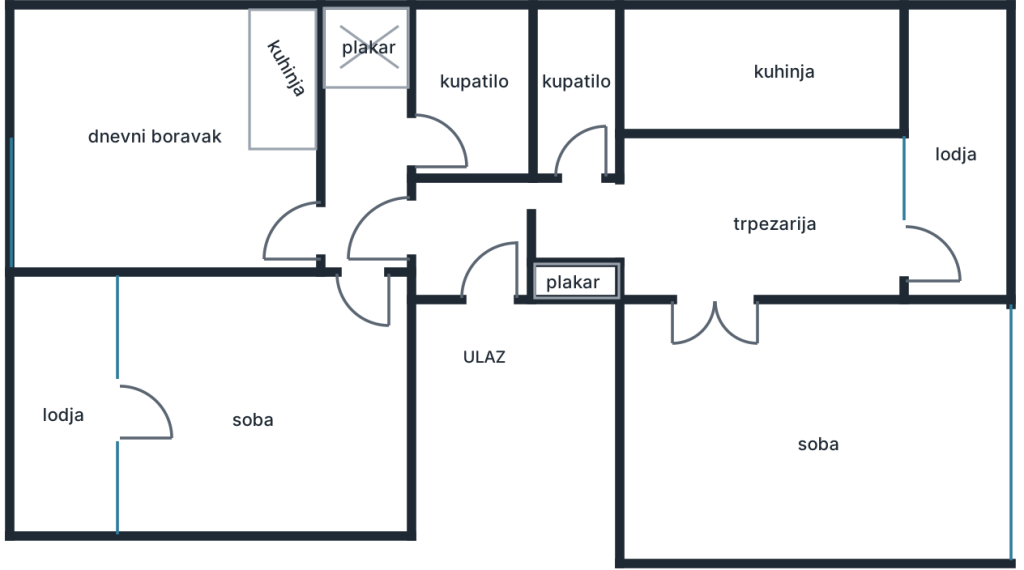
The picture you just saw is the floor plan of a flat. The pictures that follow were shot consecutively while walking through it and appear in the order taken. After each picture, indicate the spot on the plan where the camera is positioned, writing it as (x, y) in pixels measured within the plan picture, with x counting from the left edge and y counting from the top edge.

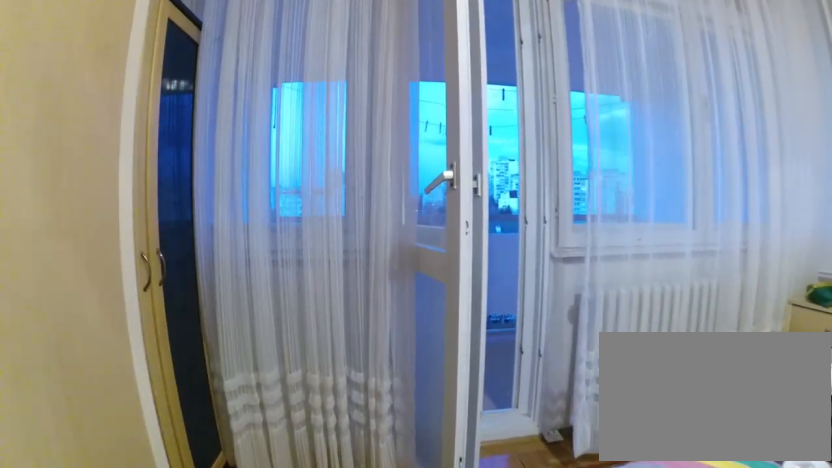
(295, 437)
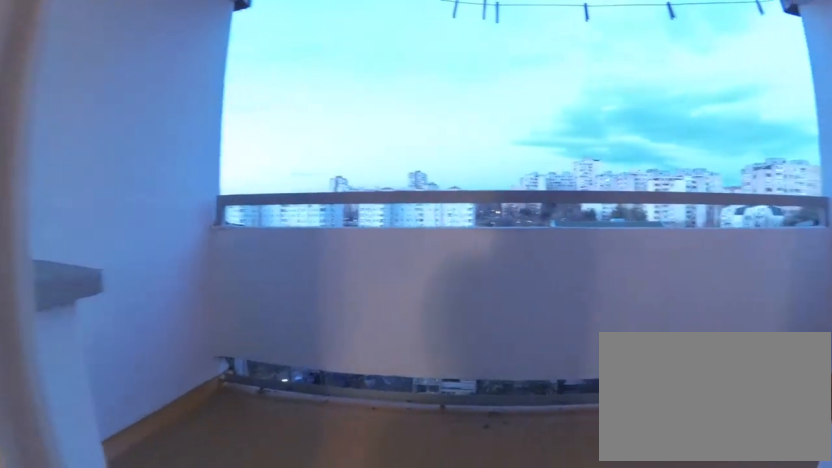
(155, 437)
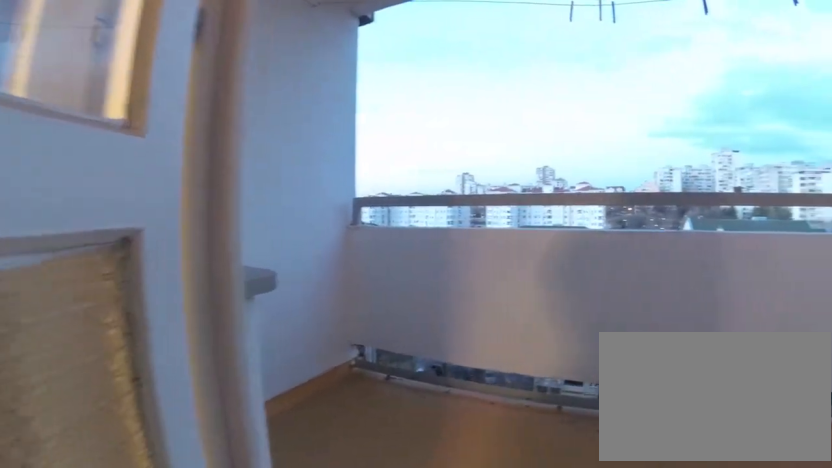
(150, 437)
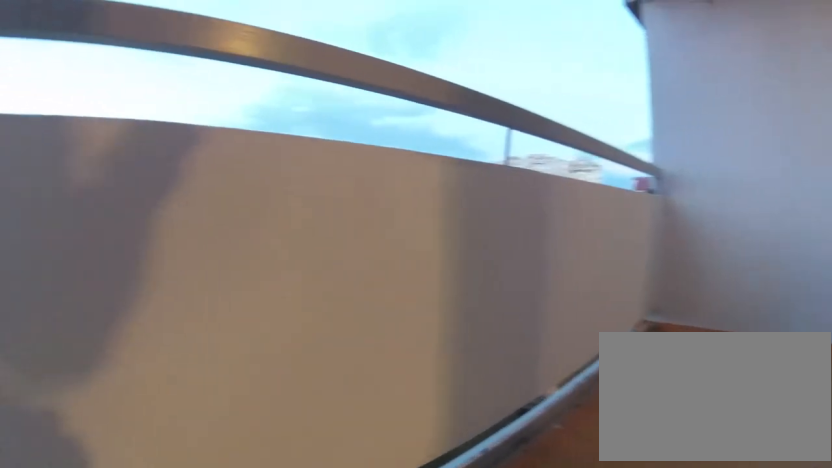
(79, 481)
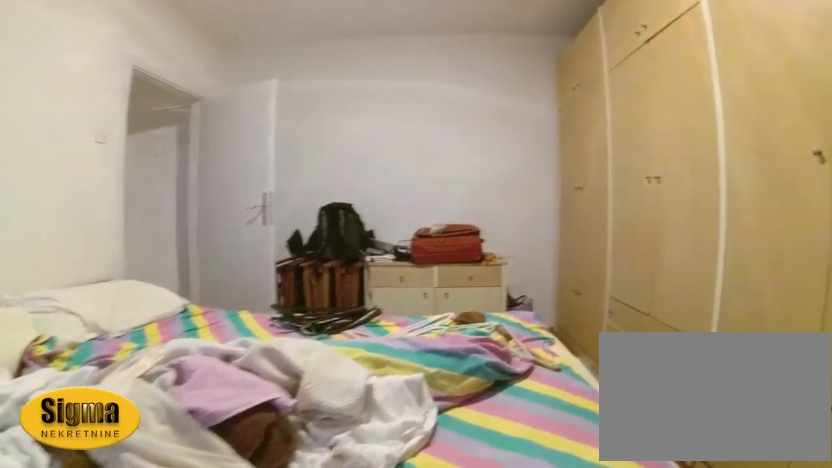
(135, 438)
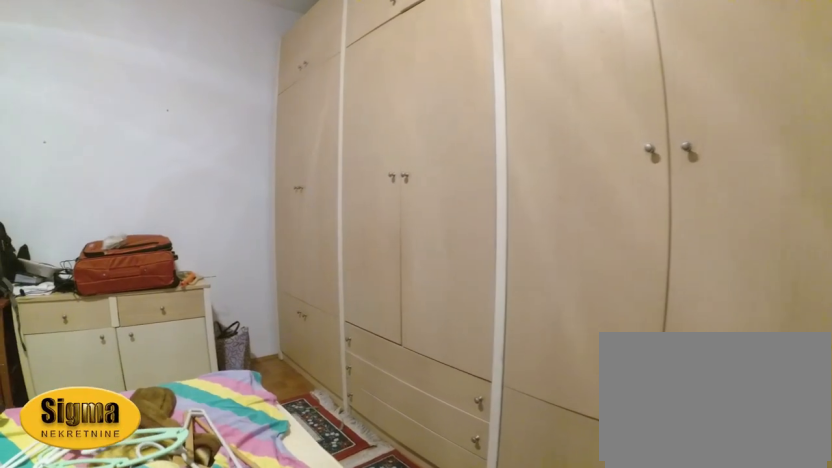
(172, 439)
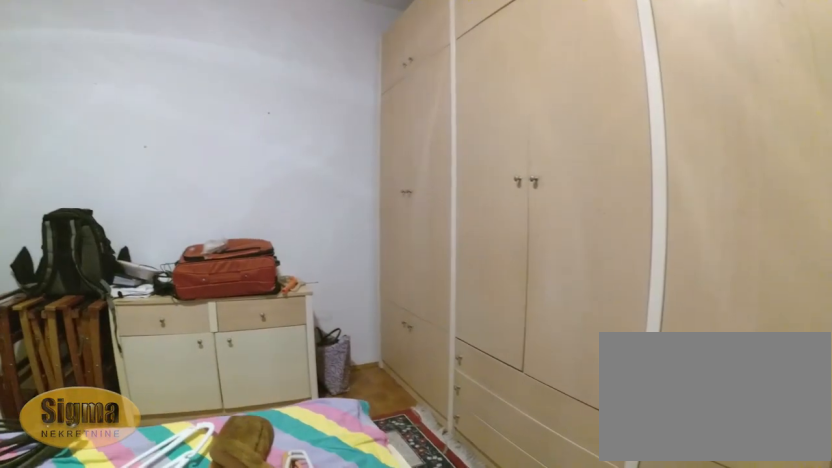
(184, 439)
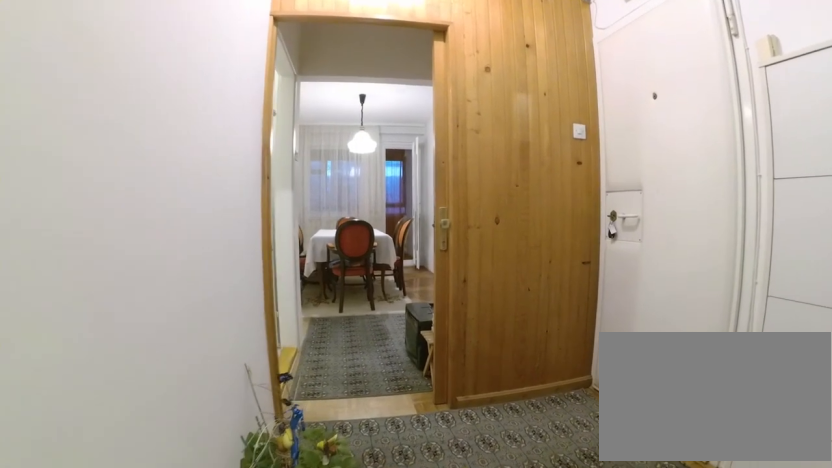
(396, 234)
